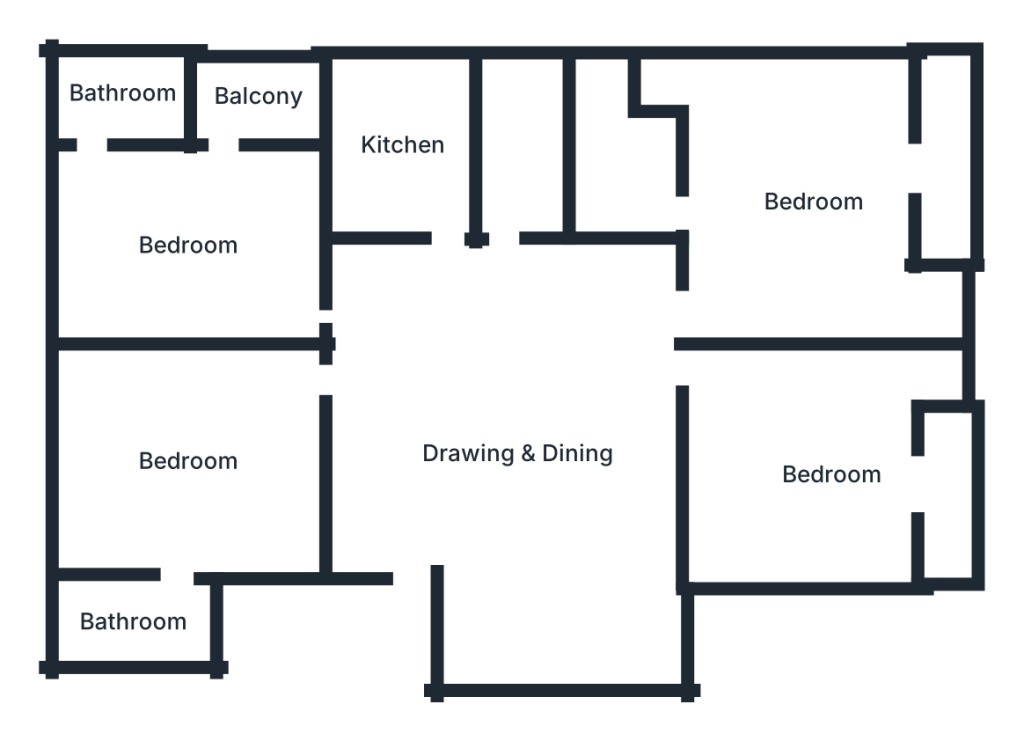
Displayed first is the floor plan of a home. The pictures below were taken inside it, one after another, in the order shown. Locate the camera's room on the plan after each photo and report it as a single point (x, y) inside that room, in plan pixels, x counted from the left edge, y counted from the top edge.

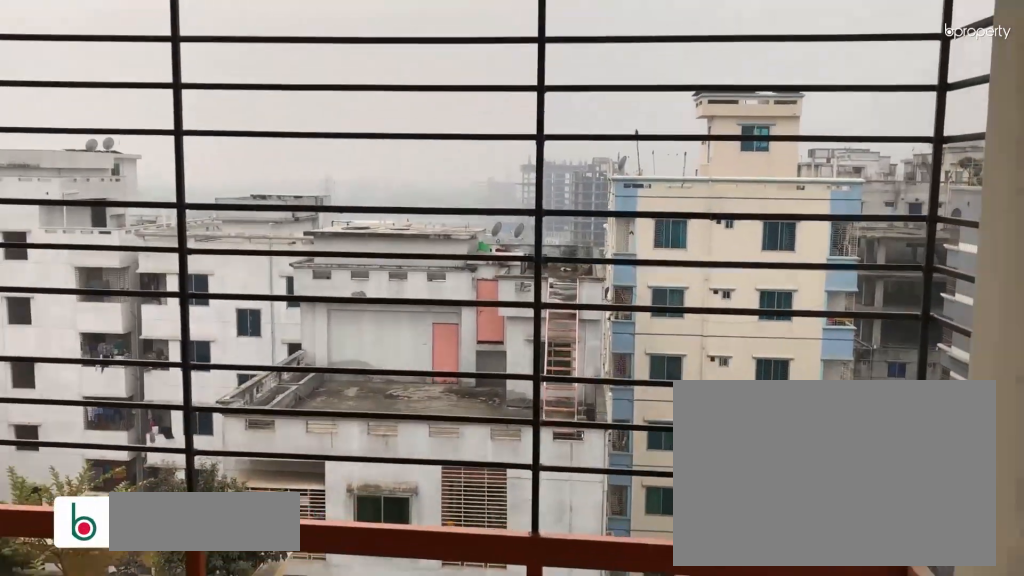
(256, 99)
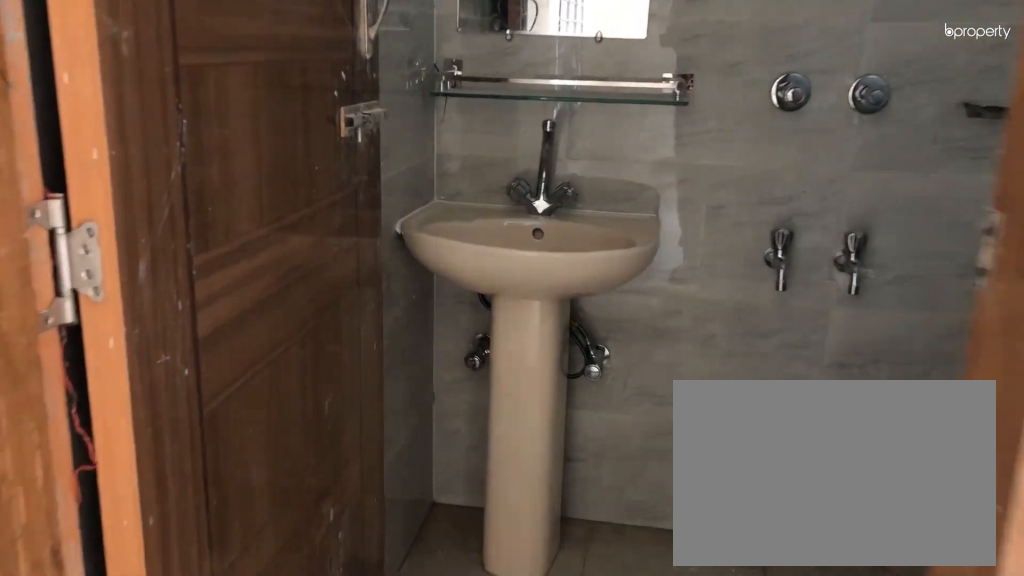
(124, 99)
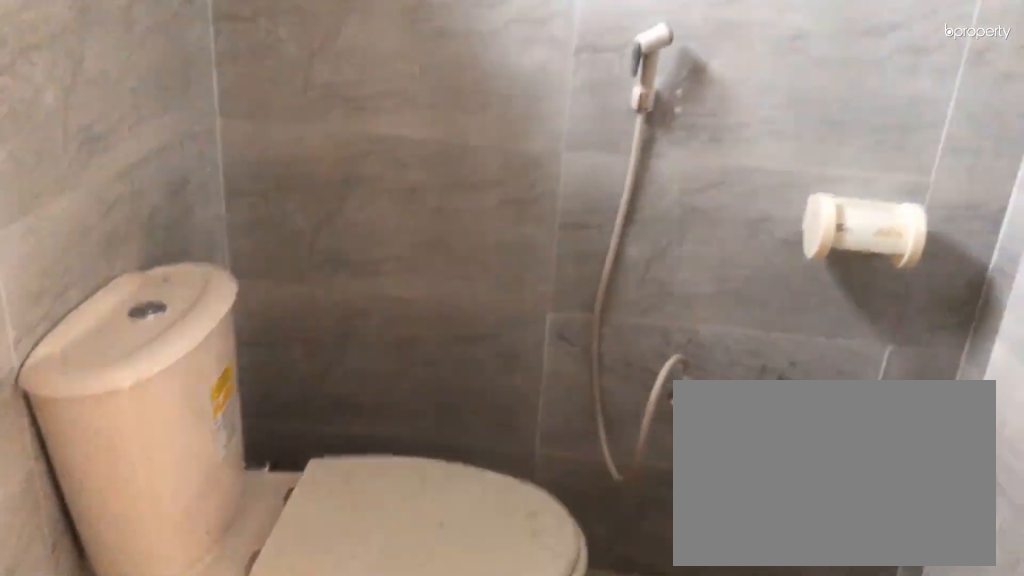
(124, 99)
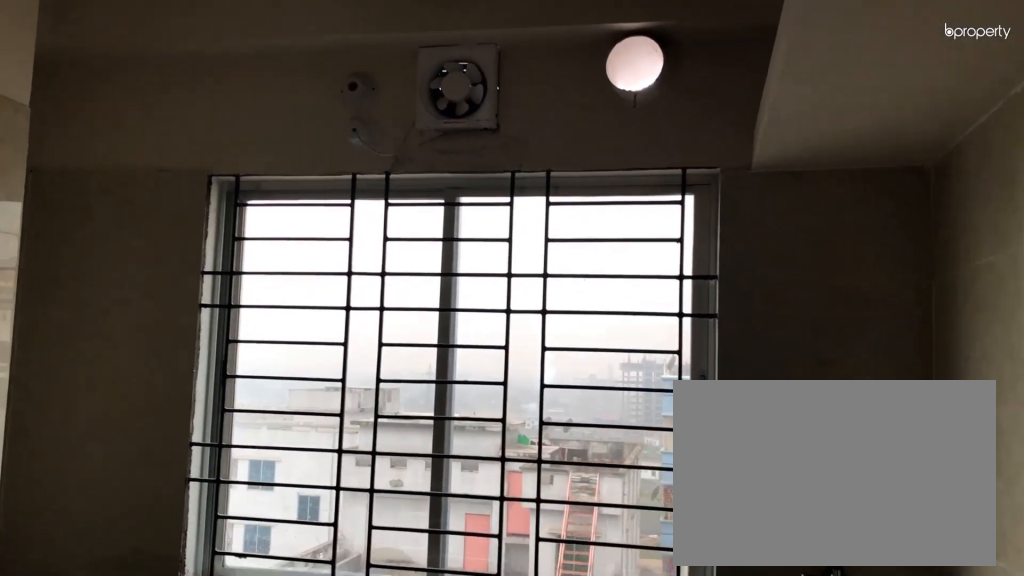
(407, 149)
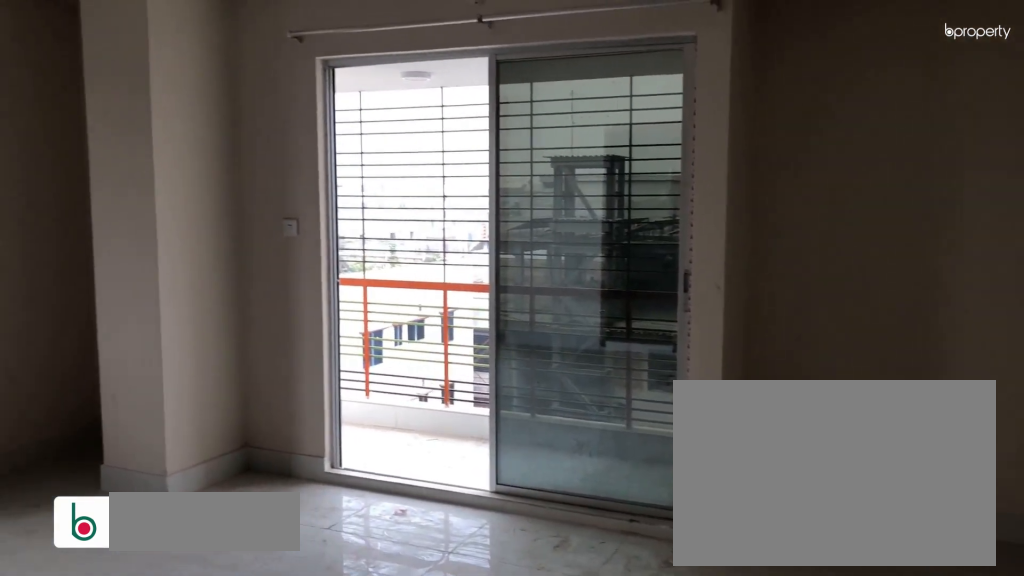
(818, 201)
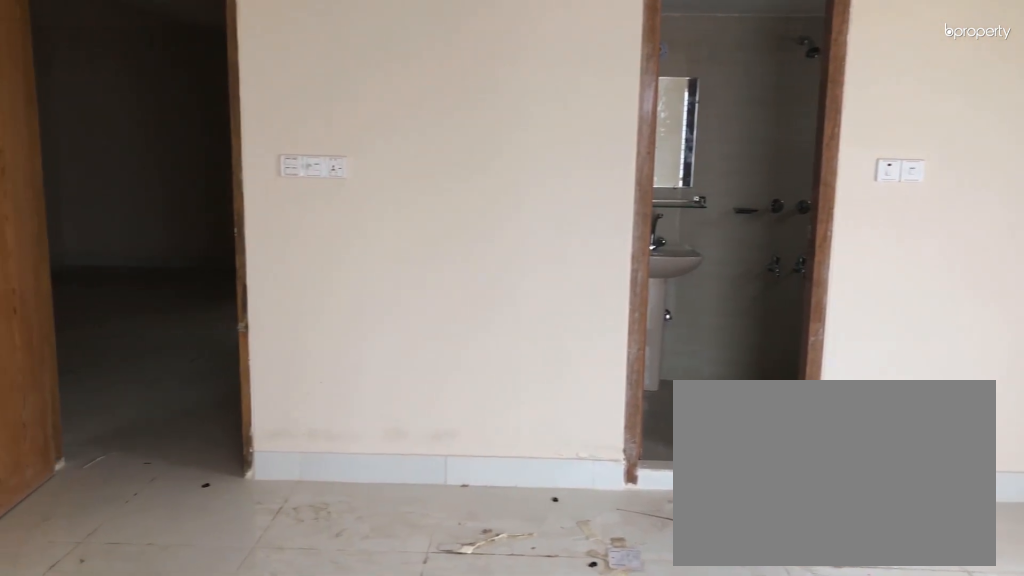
(818, 202)
